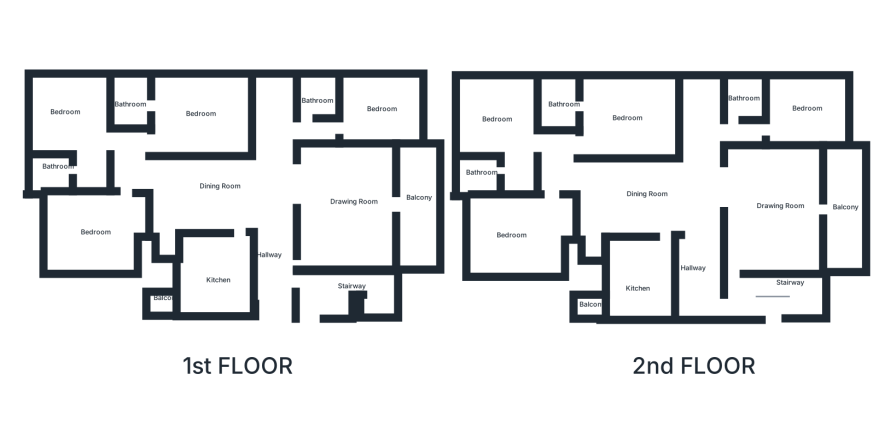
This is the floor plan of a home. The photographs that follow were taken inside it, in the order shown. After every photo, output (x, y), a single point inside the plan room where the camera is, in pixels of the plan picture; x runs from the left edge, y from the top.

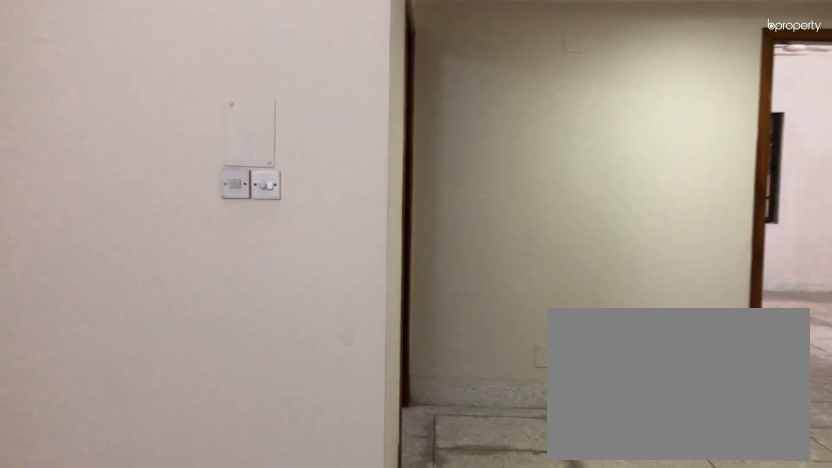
(196, 193)
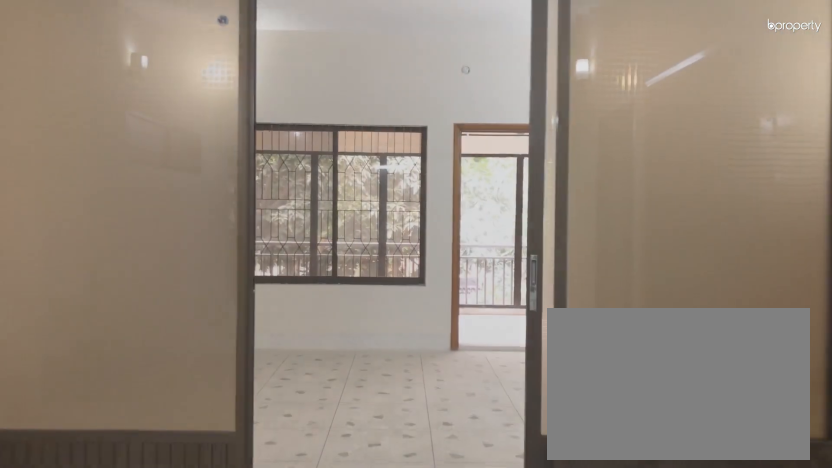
(627, 192)
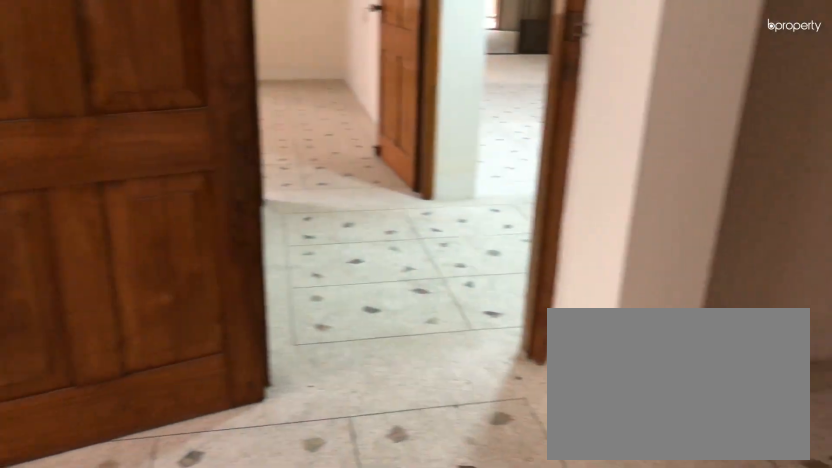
(501, 120)
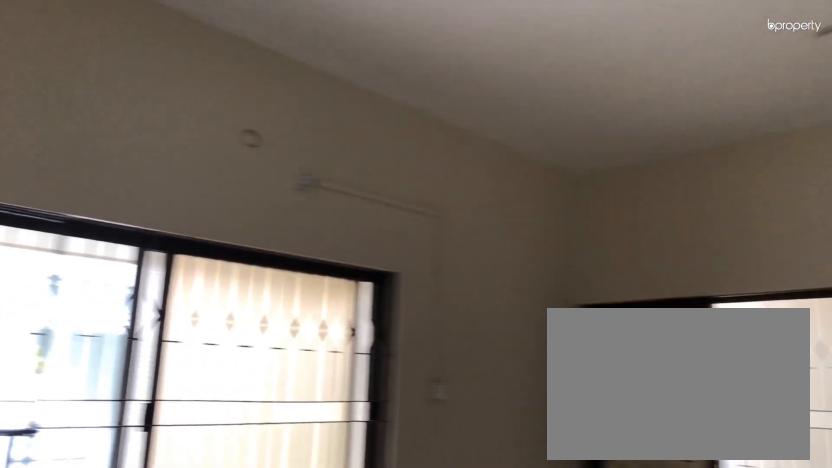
(615, 115)
